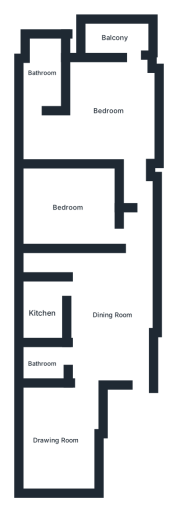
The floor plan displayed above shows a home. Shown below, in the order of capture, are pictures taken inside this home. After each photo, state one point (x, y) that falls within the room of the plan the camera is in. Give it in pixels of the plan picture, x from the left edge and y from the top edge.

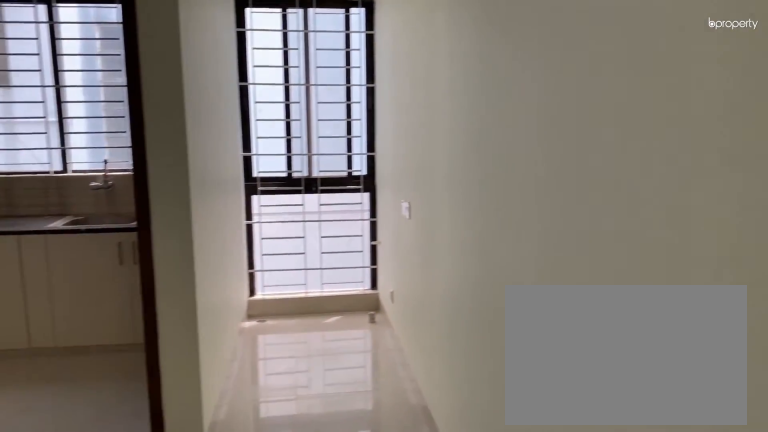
(112, 310)
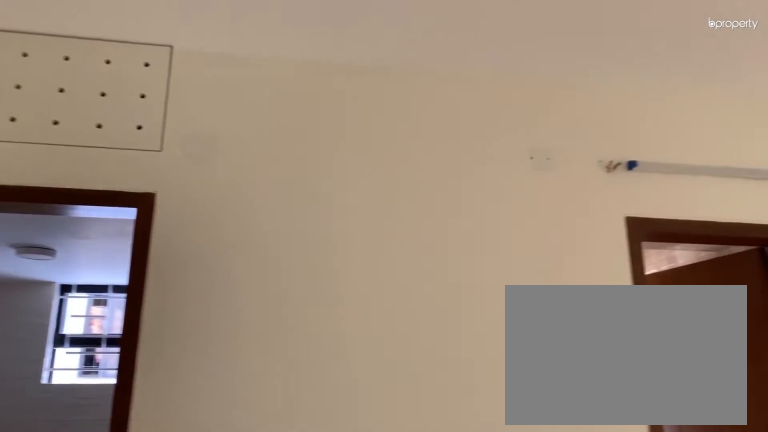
(112, 310)
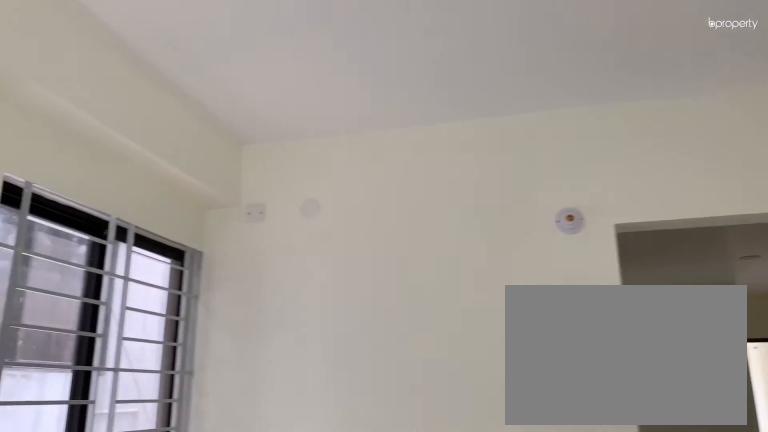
(56, 440)
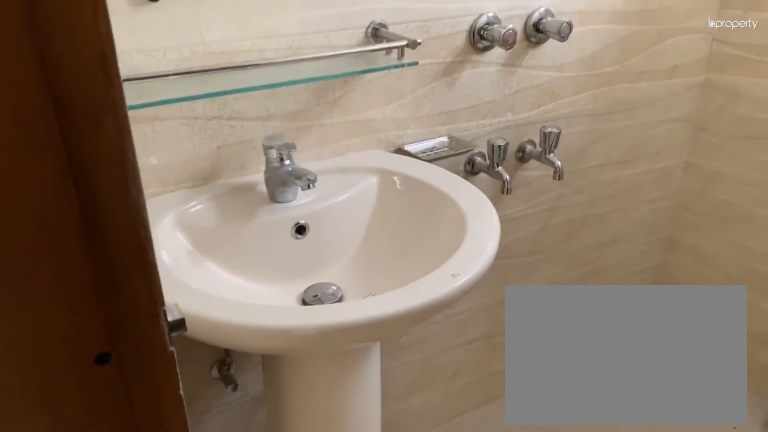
(43, 362)
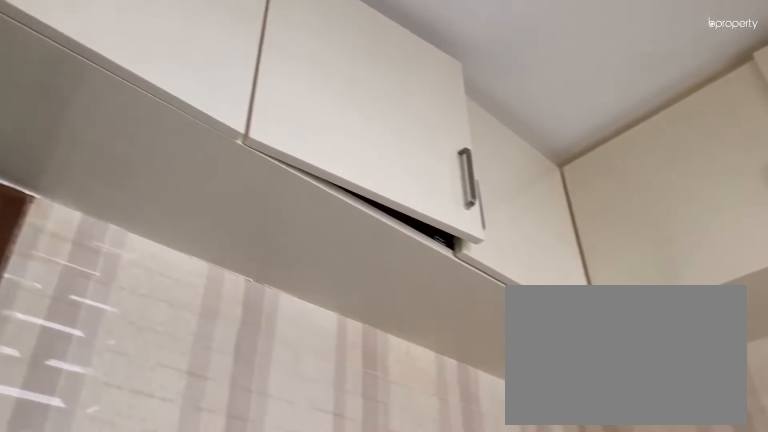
(42, 310)
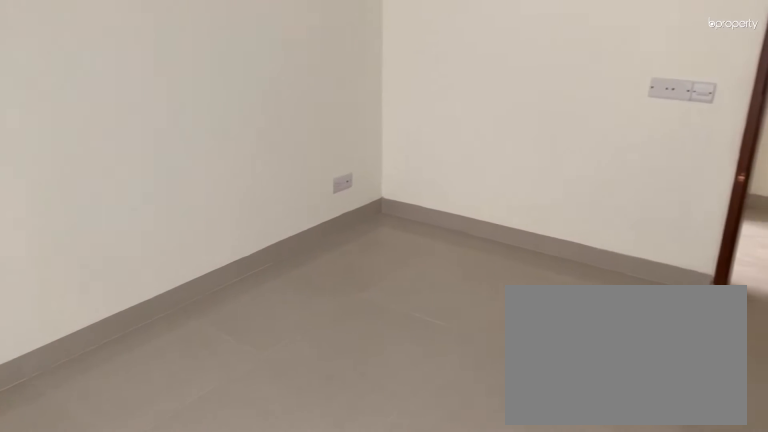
(68, 207)
